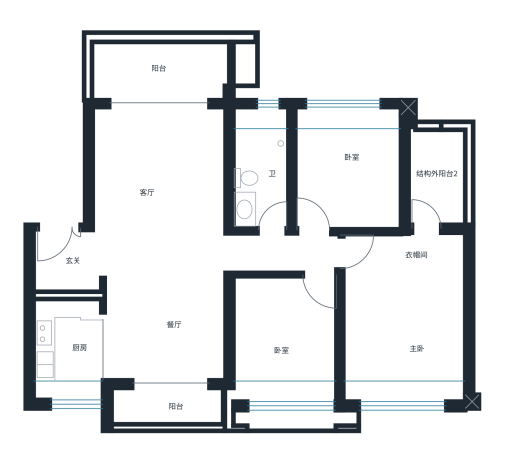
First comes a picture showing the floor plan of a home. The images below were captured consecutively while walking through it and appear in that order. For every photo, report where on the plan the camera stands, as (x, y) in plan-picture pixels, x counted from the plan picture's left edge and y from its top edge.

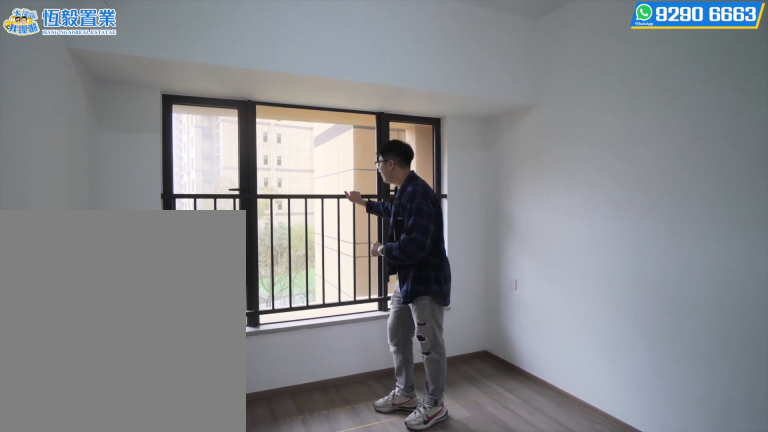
(268, 384)
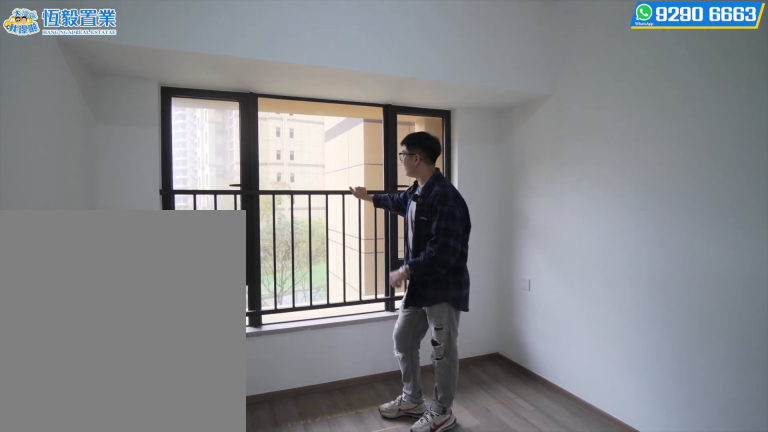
(267, 383)
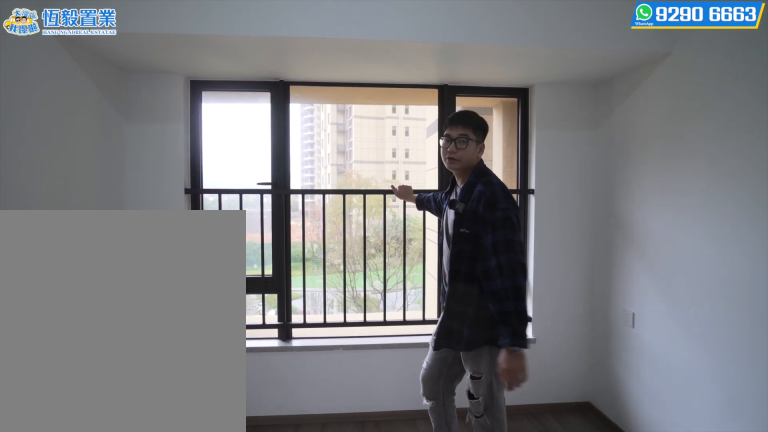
(267, 383)
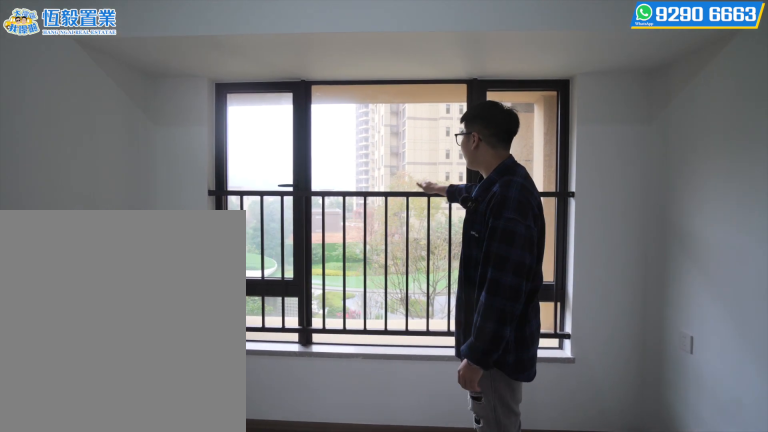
(268, 384)
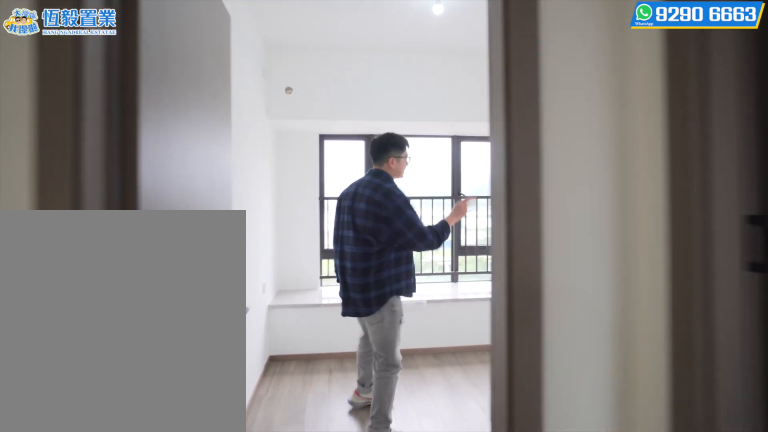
(314, 188)
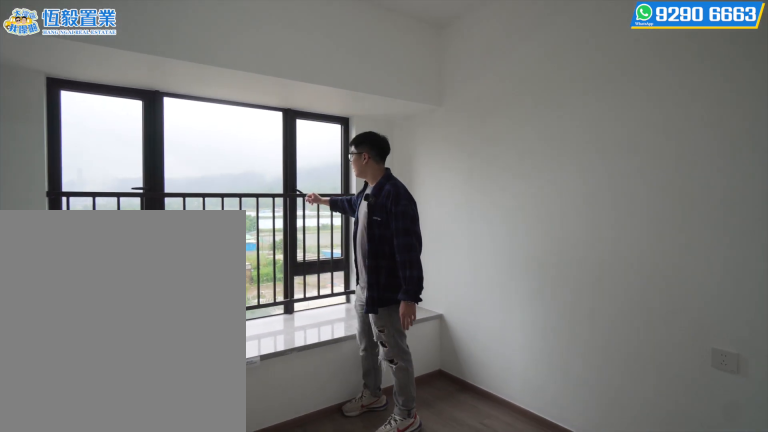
(371, 146)
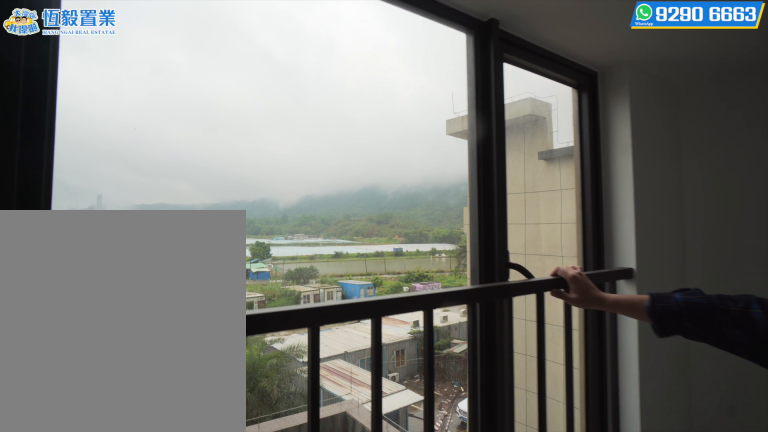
(371, 146)
